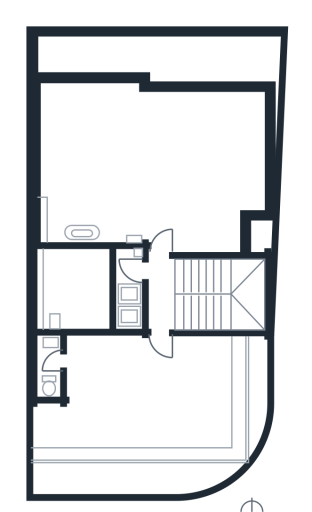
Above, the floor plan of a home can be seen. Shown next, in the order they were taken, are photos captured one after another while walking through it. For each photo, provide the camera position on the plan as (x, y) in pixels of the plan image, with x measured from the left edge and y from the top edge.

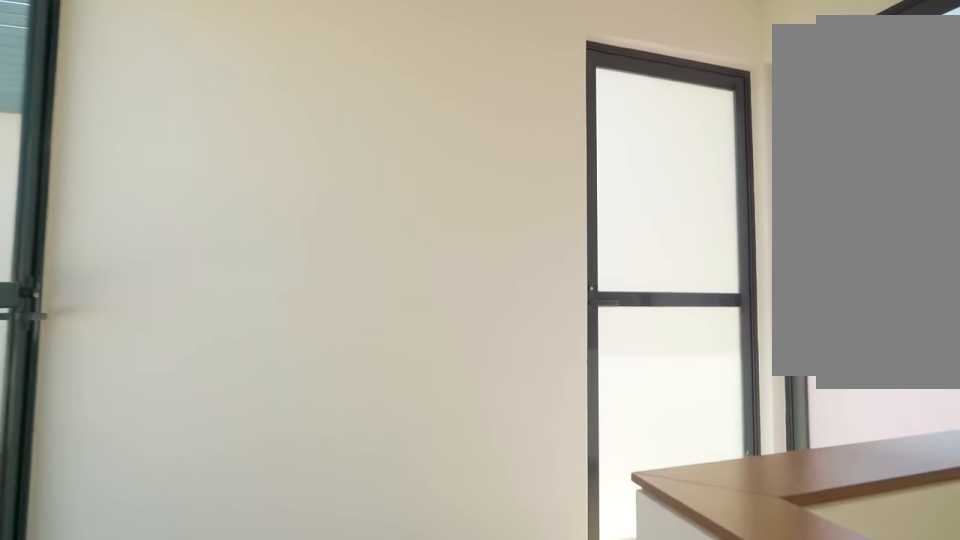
(186, 311)
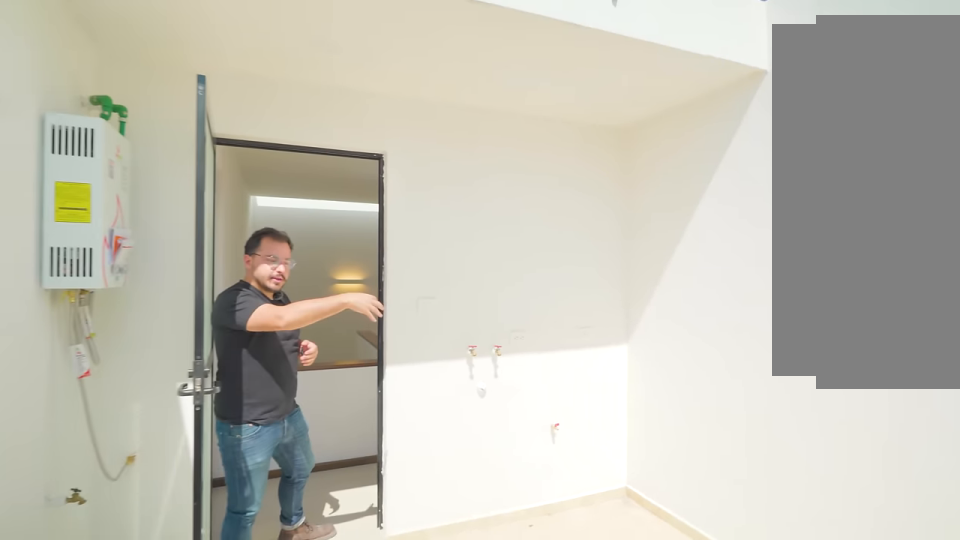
(90, 265)
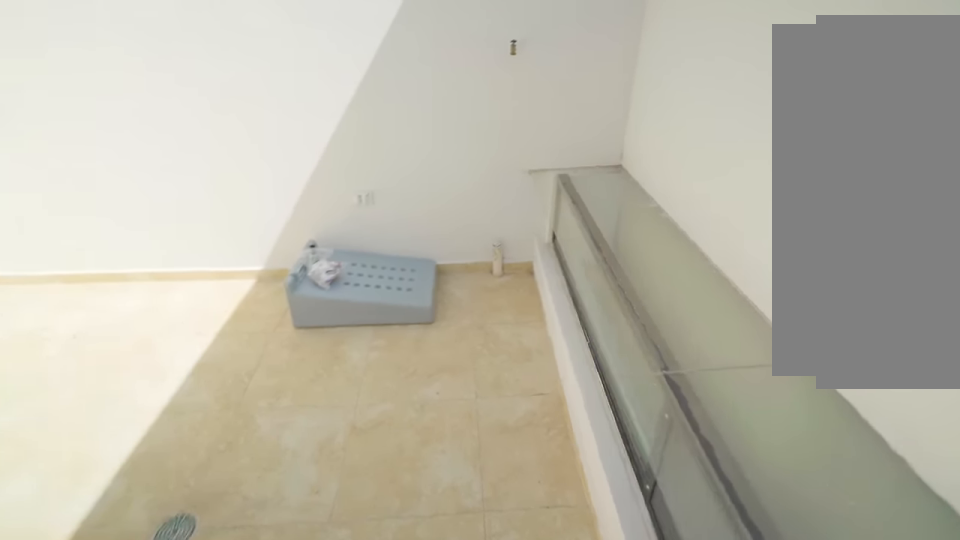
(59, 268)
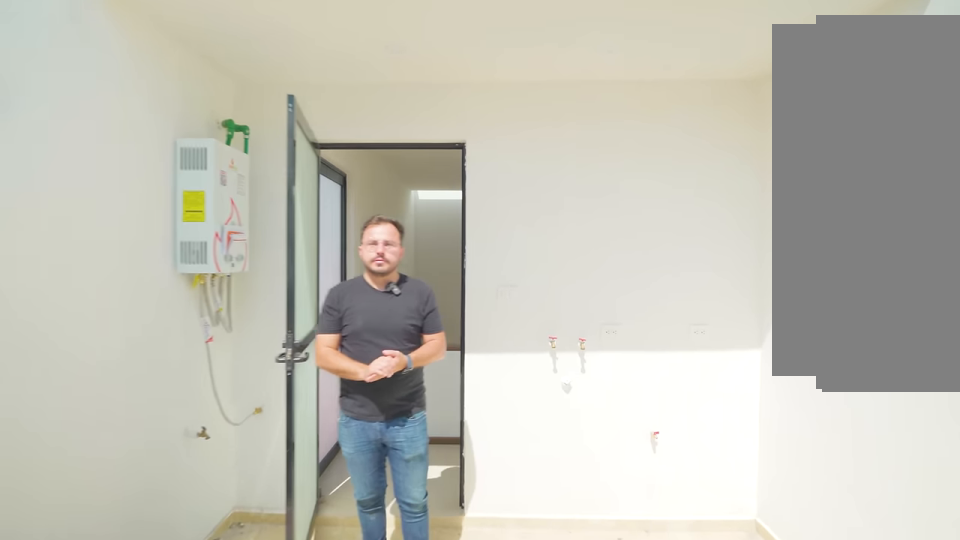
(58, 274)
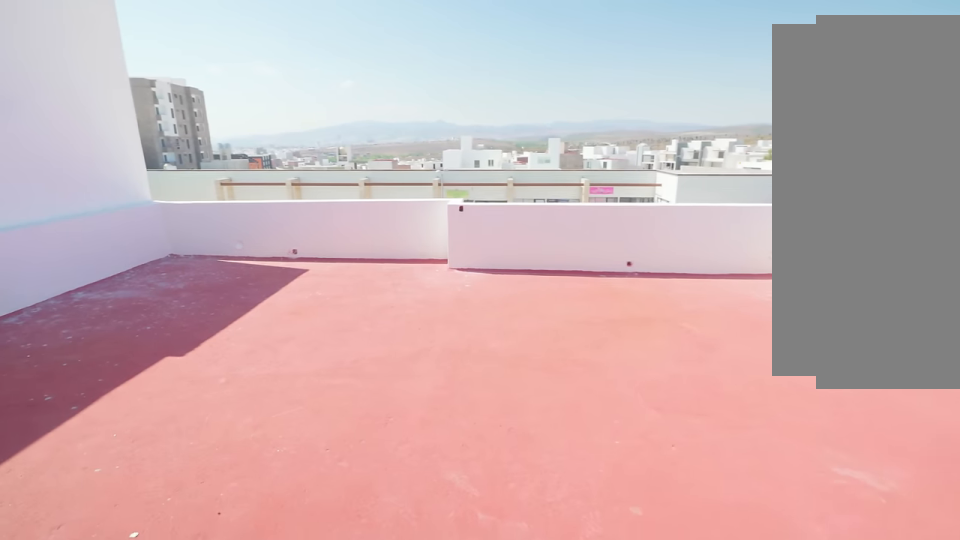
(160, 258)
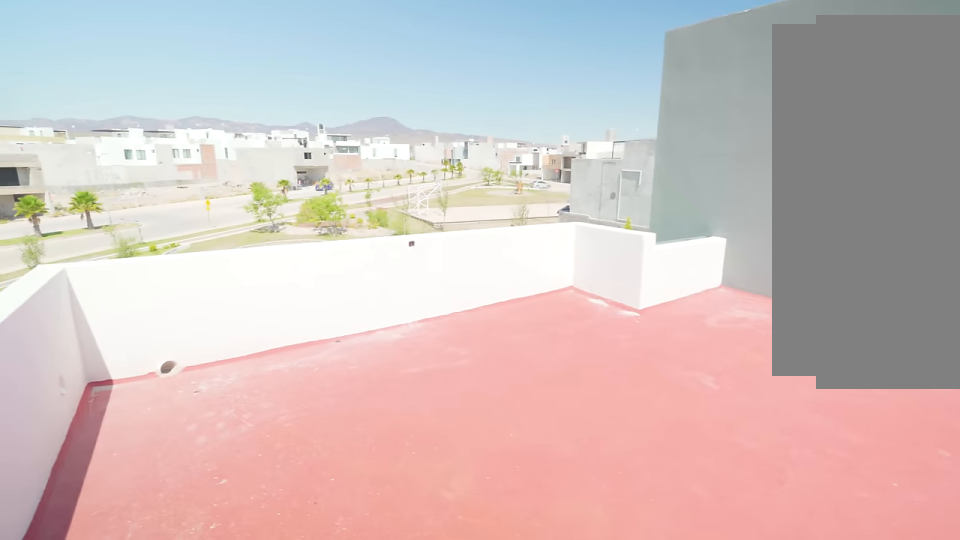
(156, 170)
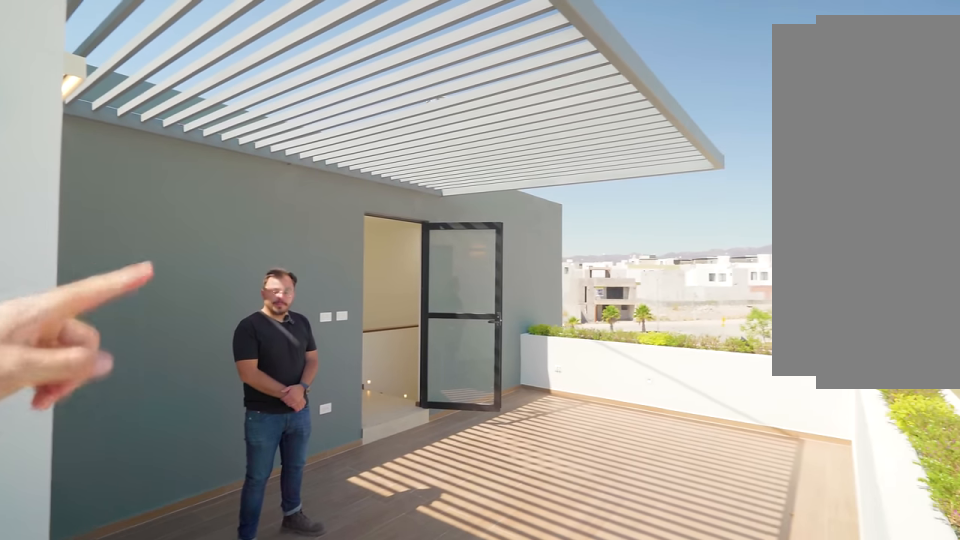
(49, 445)
